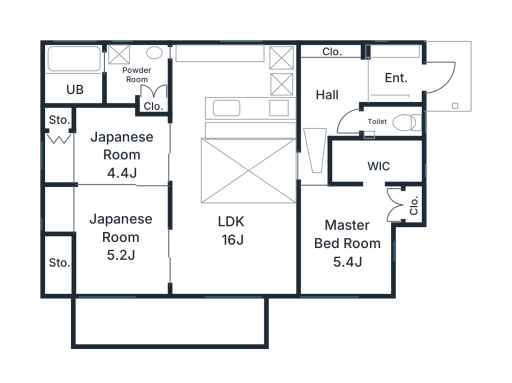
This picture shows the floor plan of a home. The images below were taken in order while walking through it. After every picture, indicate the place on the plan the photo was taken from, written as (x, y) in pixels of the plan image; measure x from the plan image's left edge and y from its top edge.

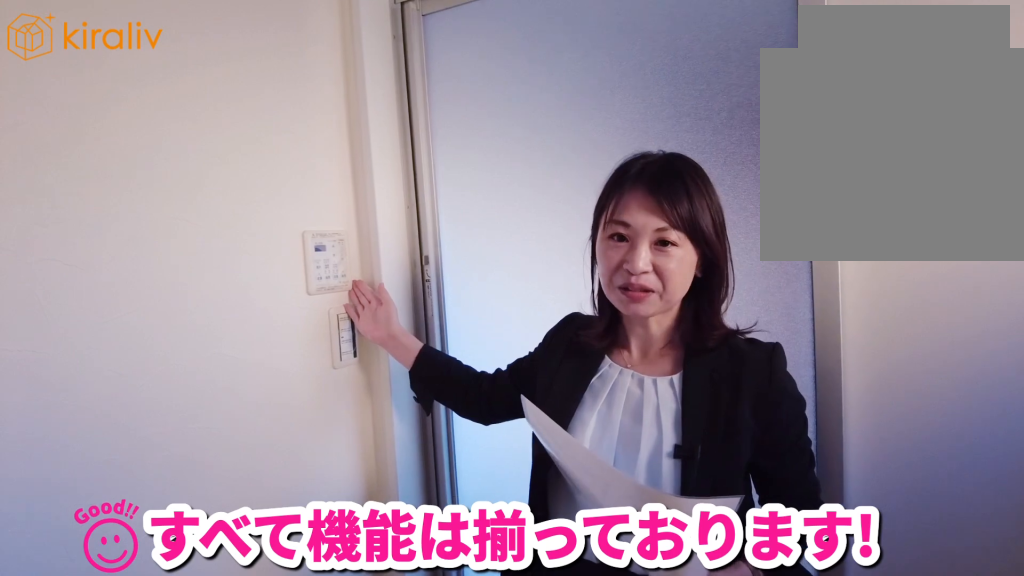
(95, 91)
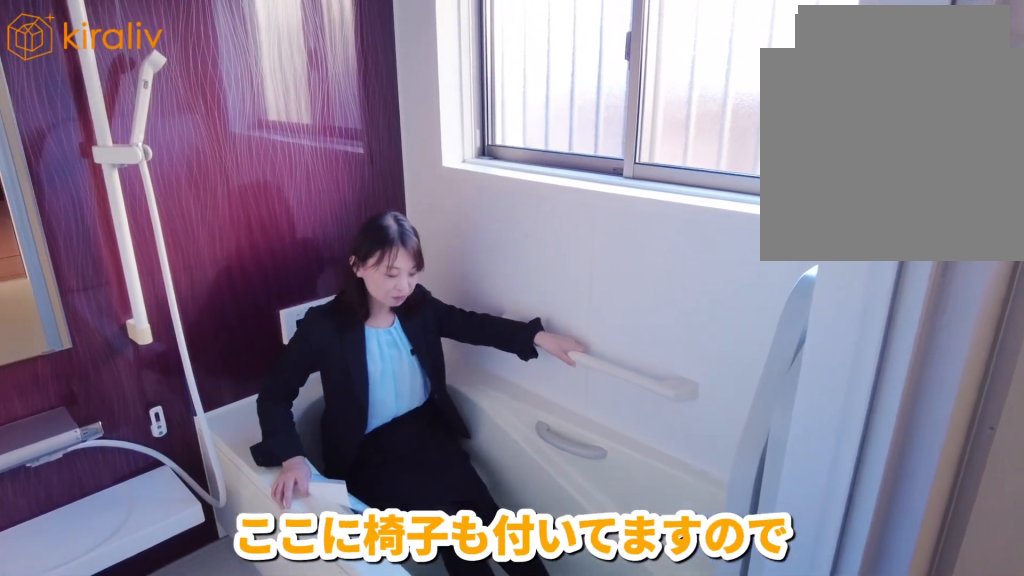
(78, 90)
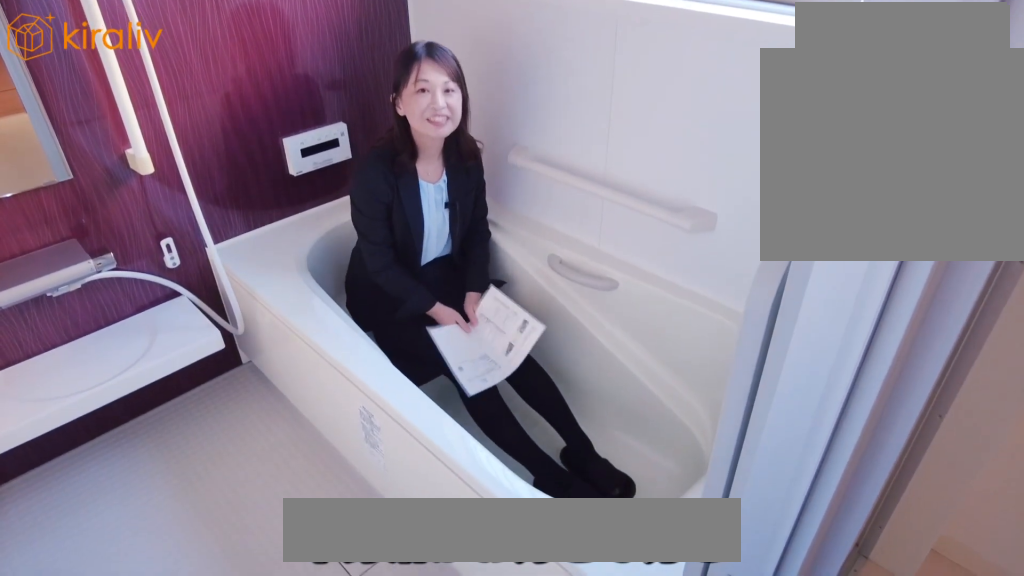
(78, 91)
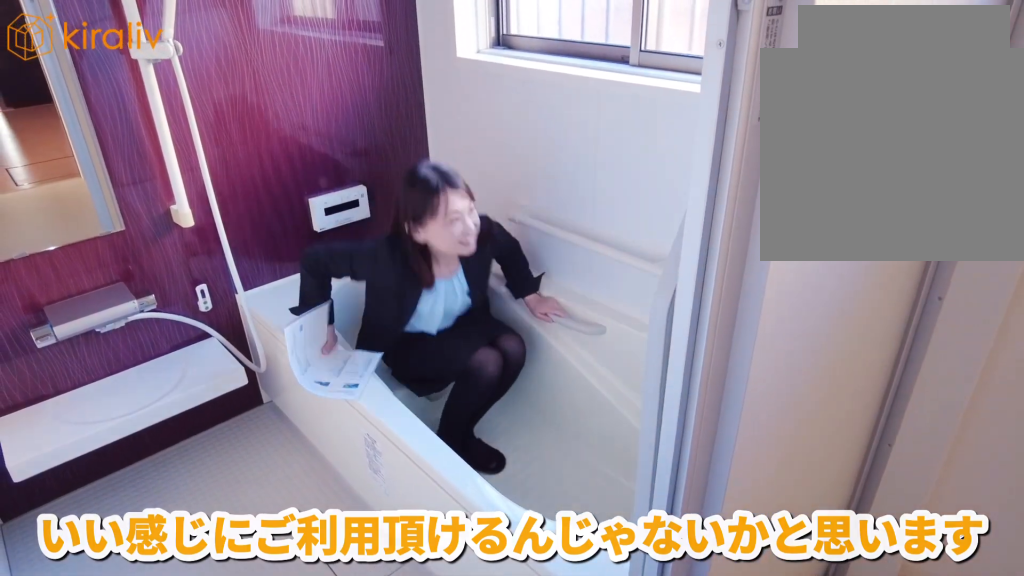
(78, 90)
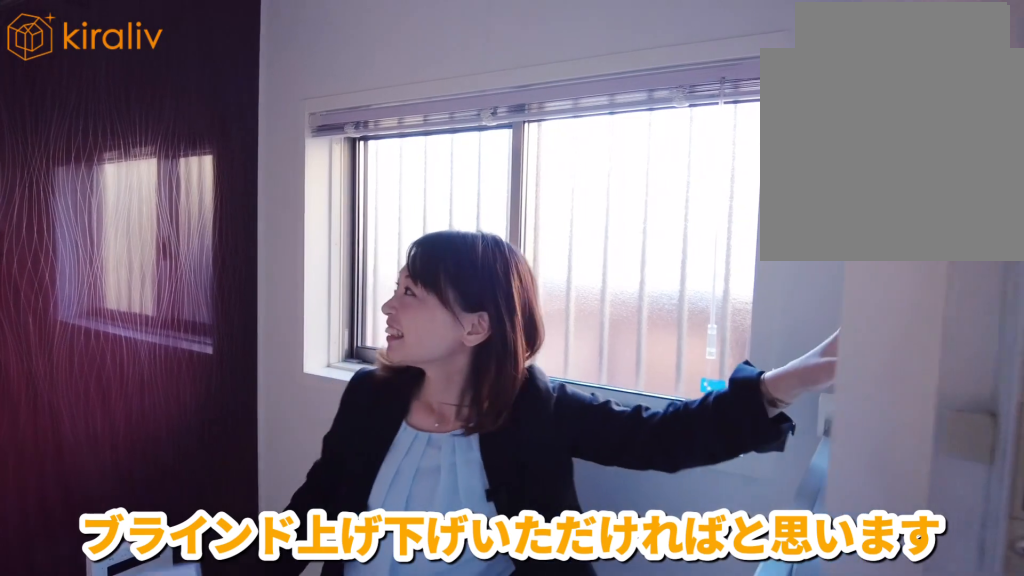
(78, 90)
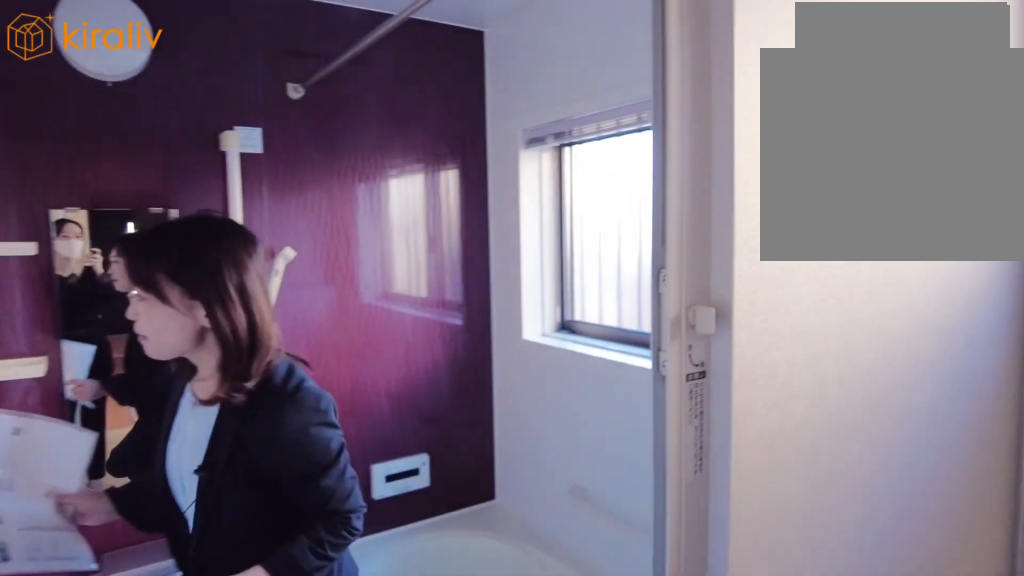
(78, 91)
